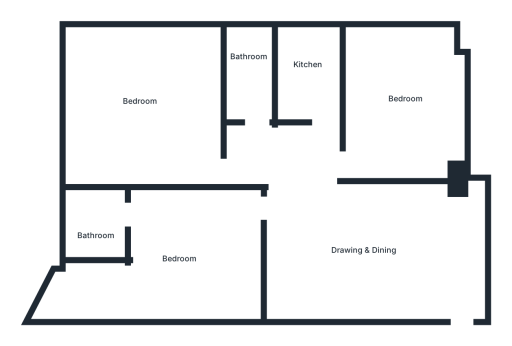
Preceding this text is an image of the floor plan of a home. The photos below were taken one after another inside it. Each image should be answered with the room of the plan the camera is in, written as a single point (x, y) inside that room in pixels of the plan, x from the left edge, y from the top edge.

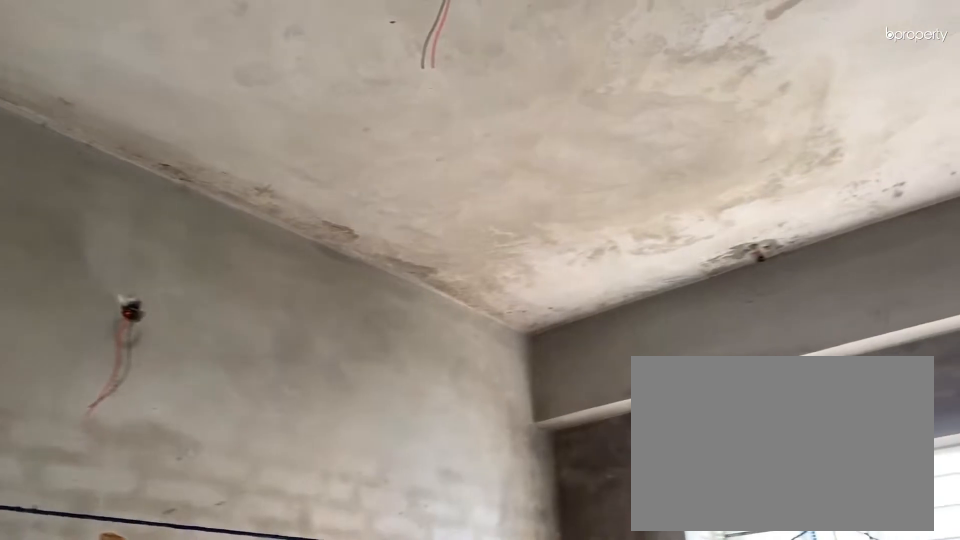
(399, 100)
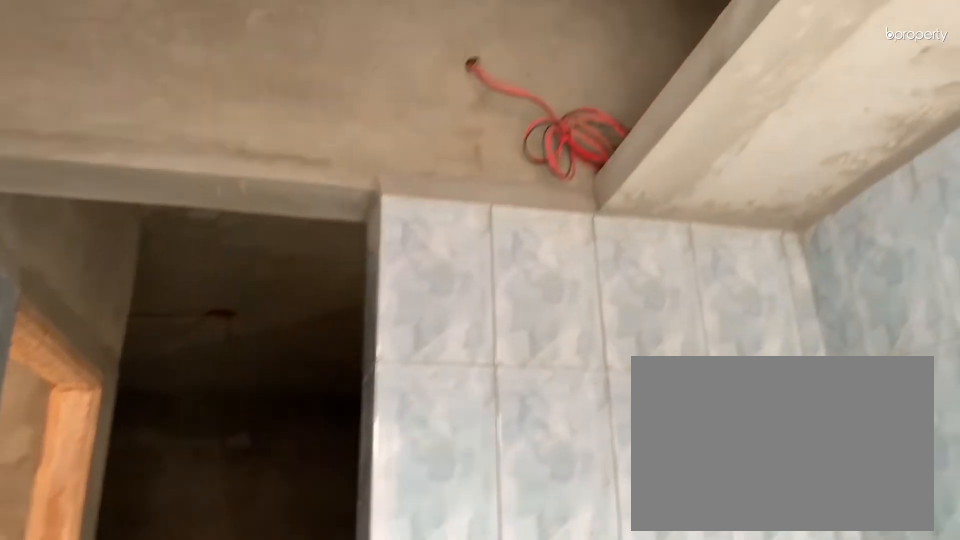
(302, 70)
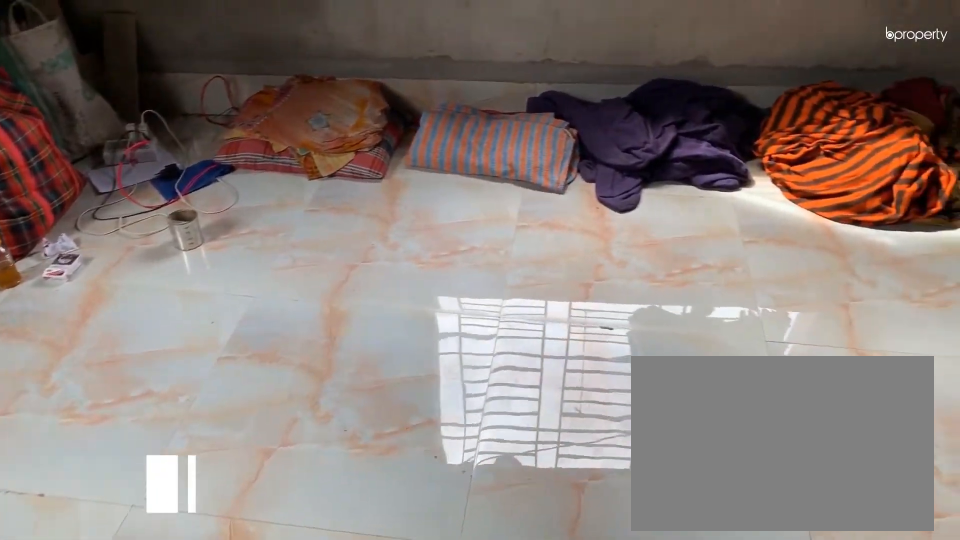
(140, 98)
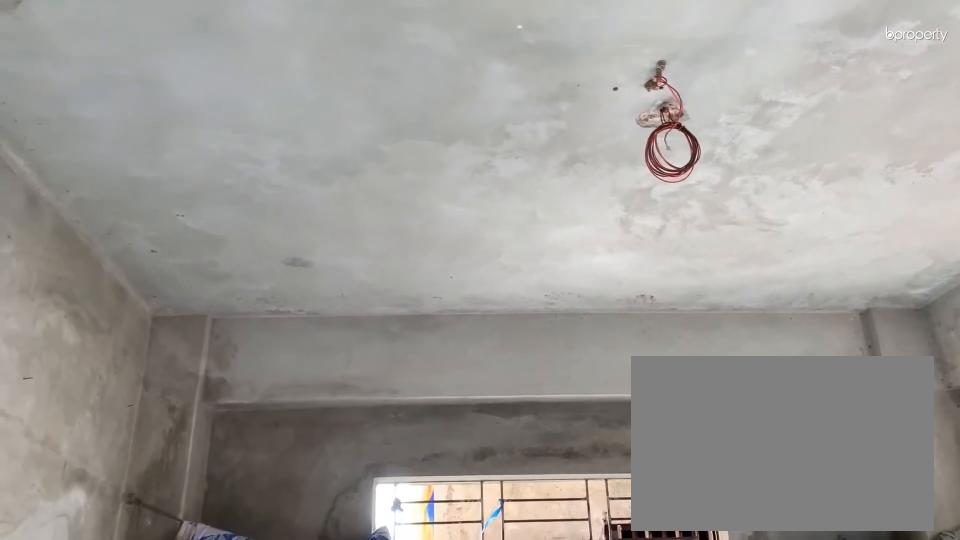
(140, 98)
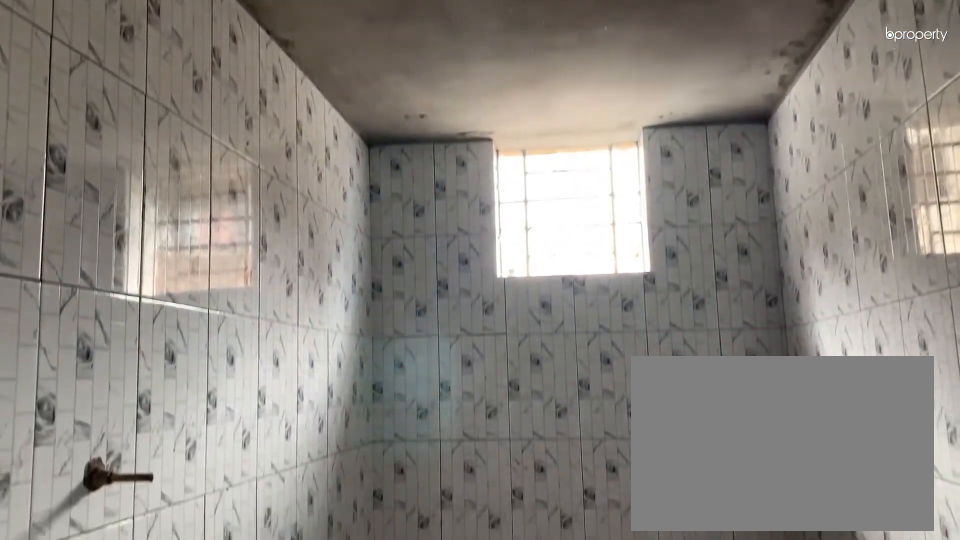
(248, 64)
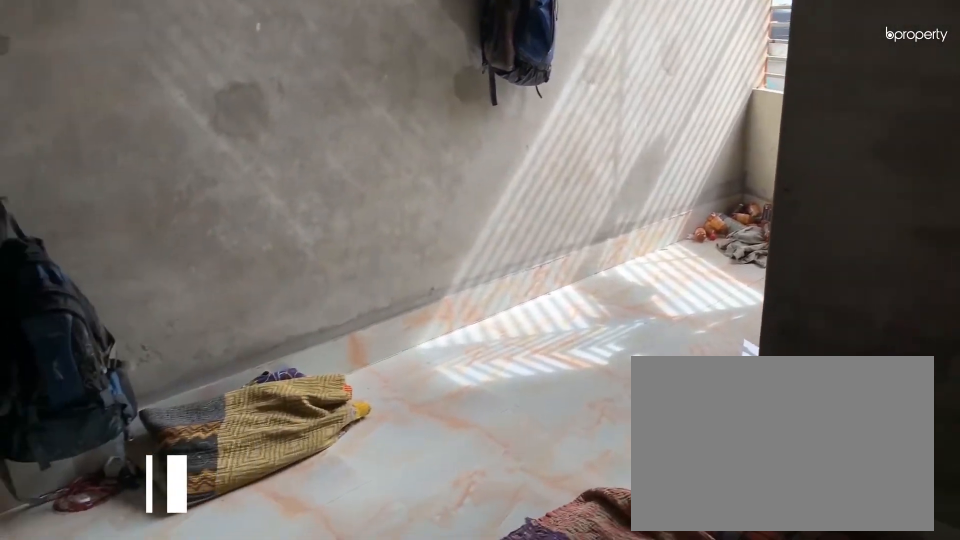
(186, 251)
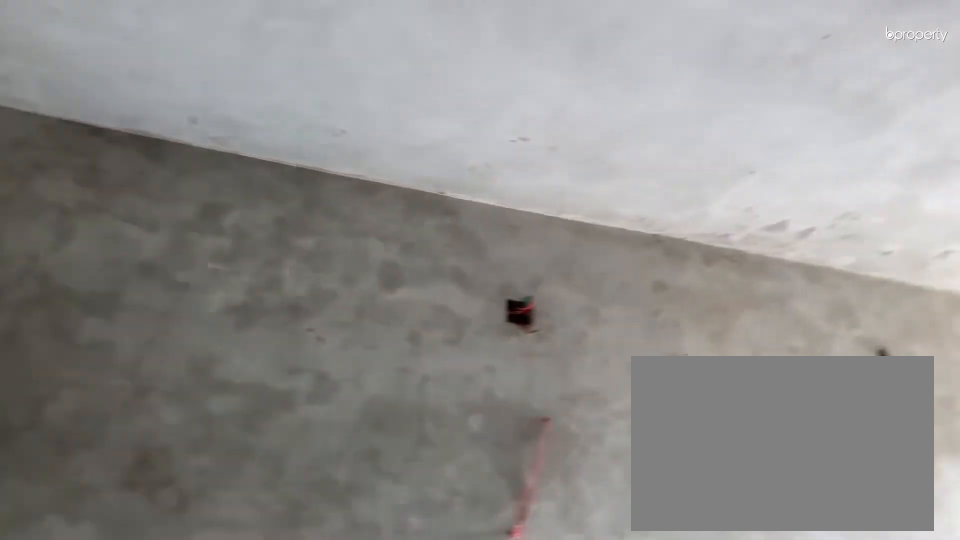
(186, 251)
